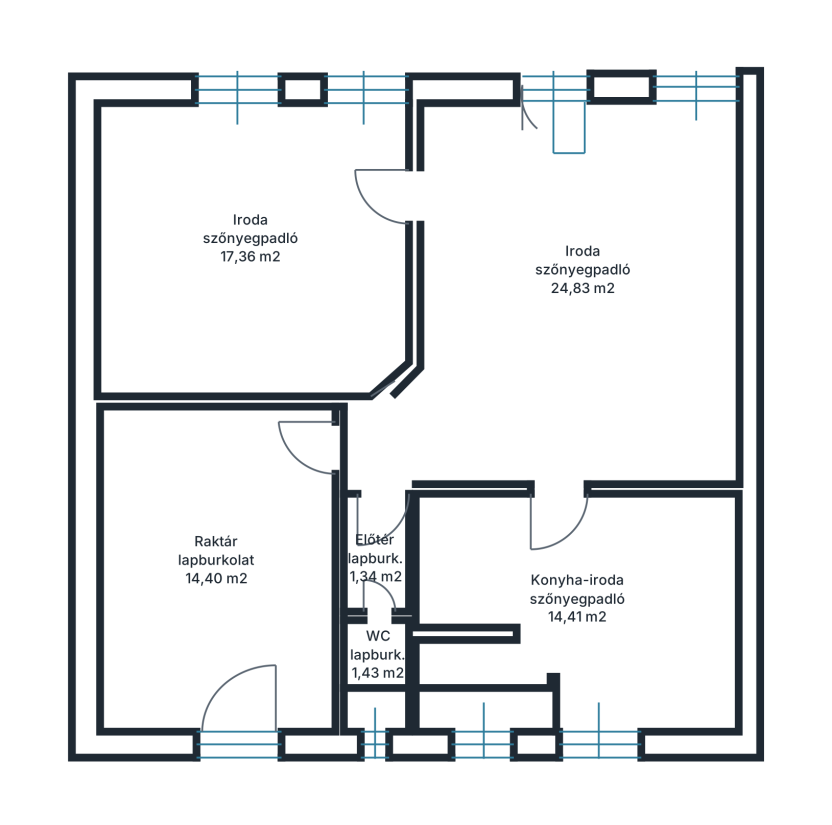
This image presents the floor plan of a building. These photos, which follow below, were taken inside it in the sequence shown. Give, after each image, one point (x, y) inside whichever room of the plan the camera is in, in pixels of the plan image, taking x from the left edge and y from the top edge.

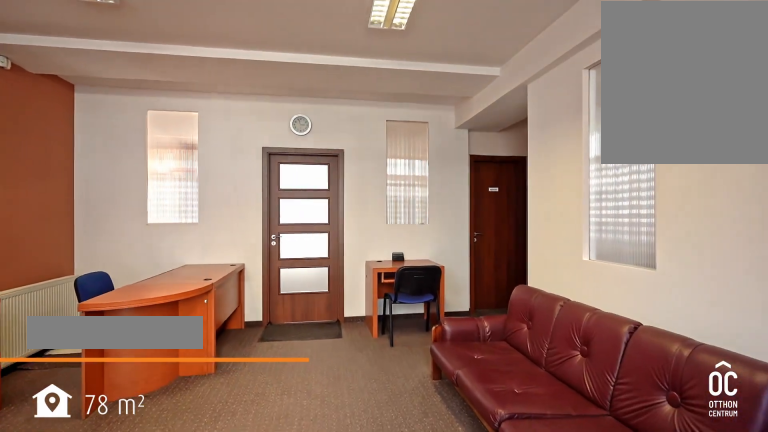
(576, 279)
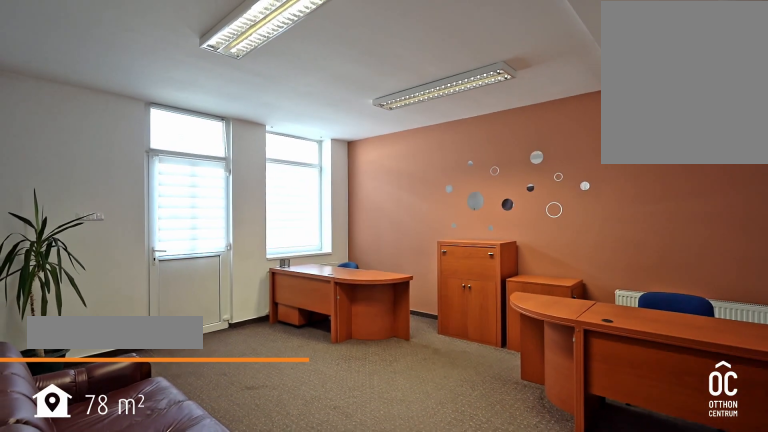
(575, 279)
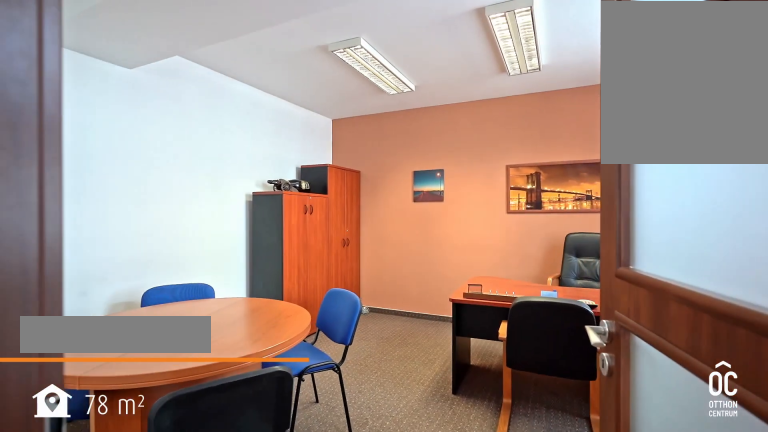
(252, 242)
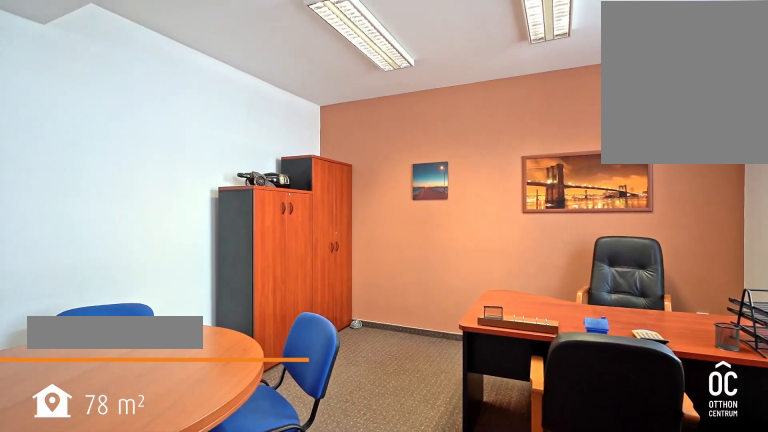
(252, 242)
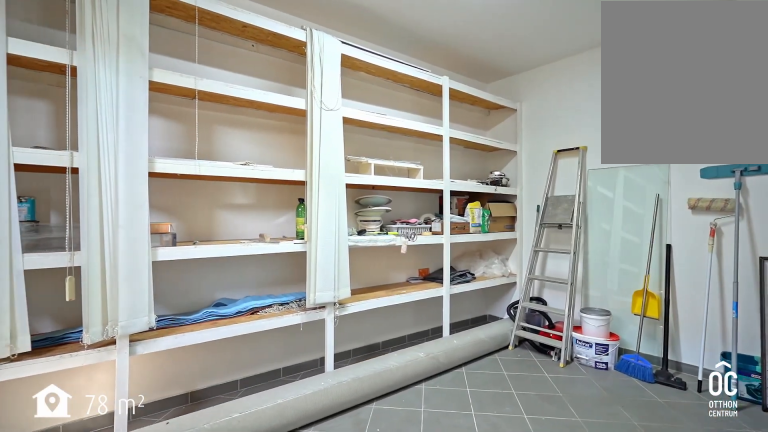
(223, 567)
